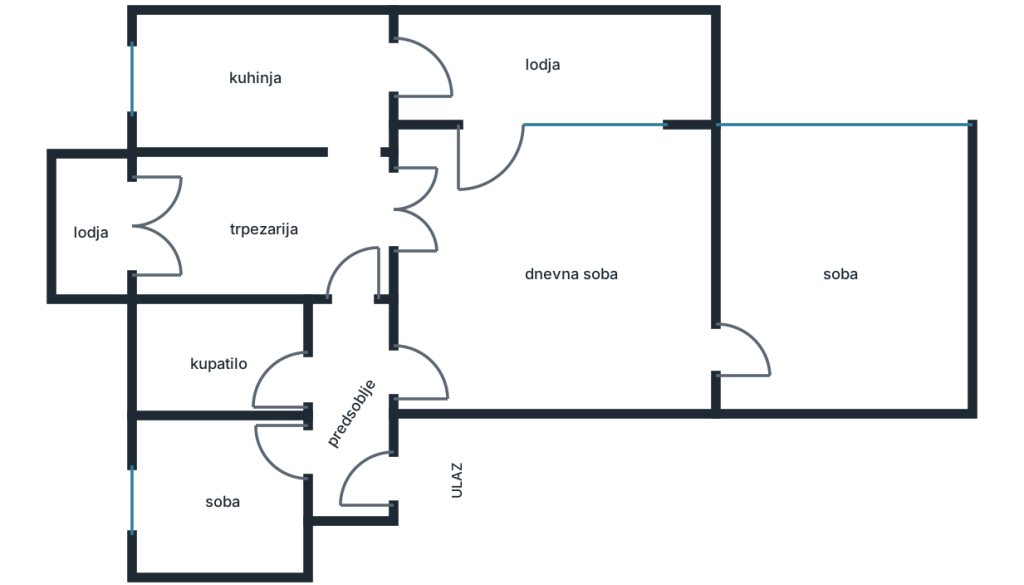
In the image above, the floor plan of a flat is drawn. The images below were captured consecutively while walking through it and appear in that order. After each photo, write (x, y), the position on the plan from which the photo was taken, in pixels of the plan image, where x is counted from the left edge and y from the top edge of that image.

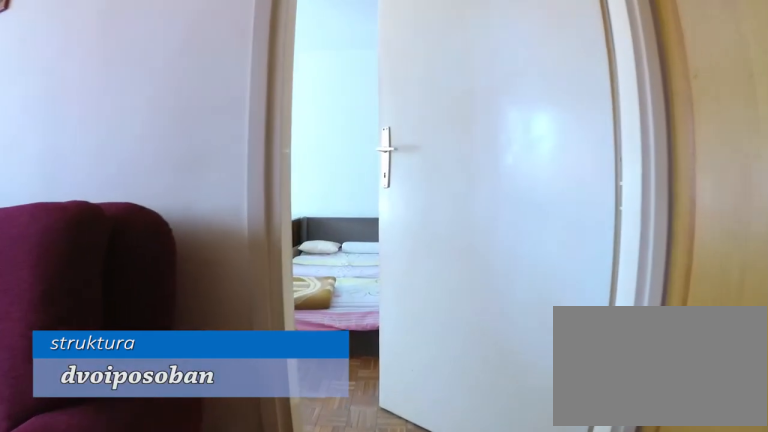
(649, 378)
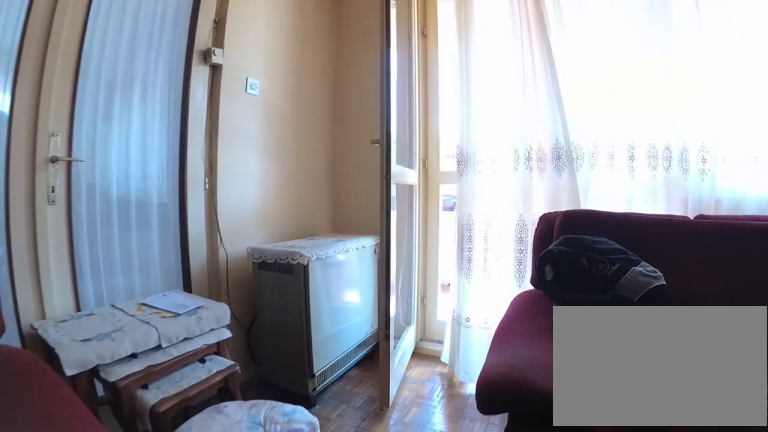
(480, 276)
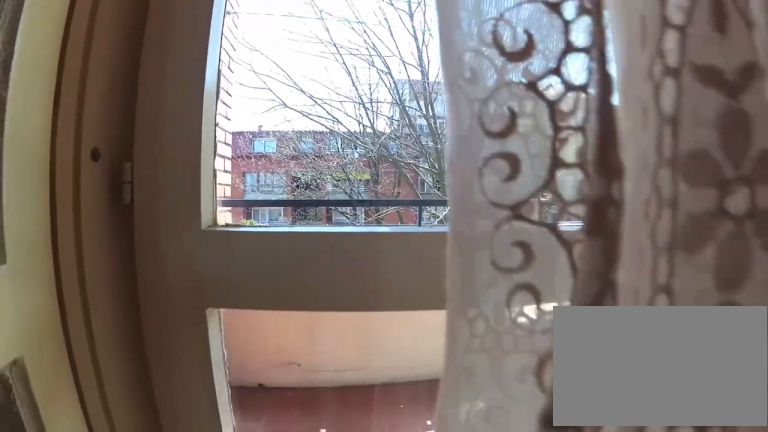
(446, 206)
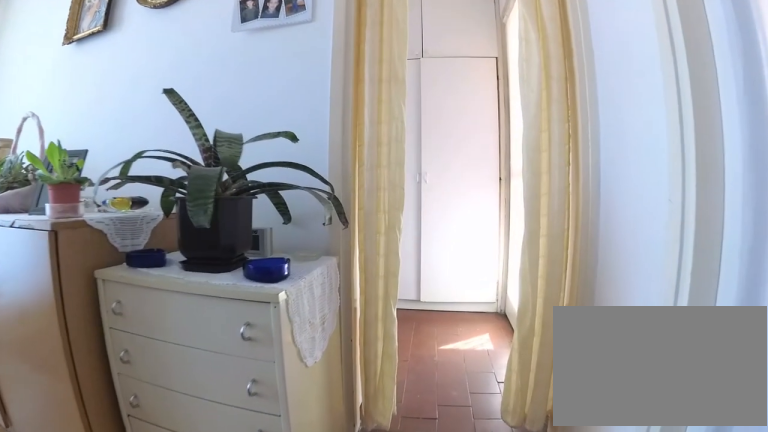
(352, 245)
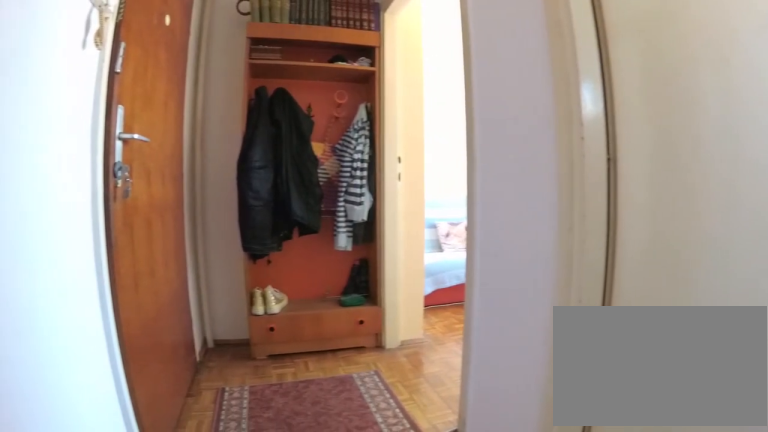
(349, 331)
